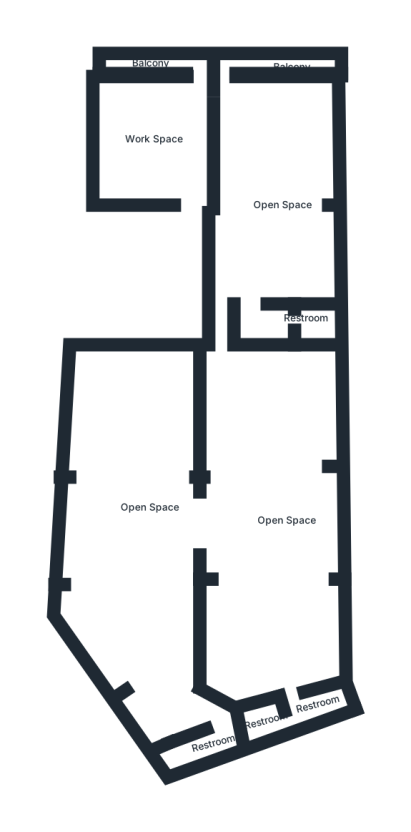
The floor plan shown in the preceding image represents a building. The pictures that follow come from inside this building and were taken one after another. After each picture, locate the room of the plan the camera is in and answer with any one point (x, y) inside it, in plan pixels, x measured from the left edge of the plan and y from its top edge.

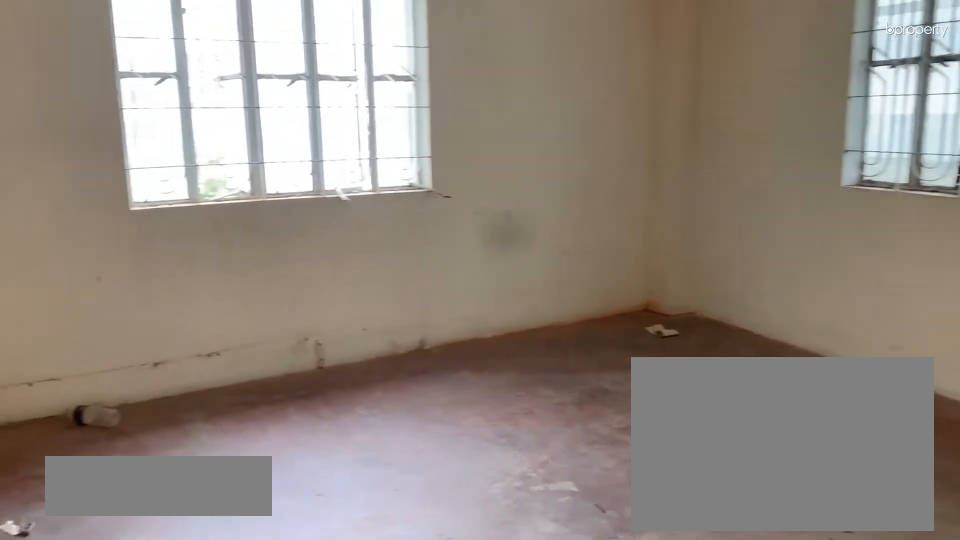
(164, 127)
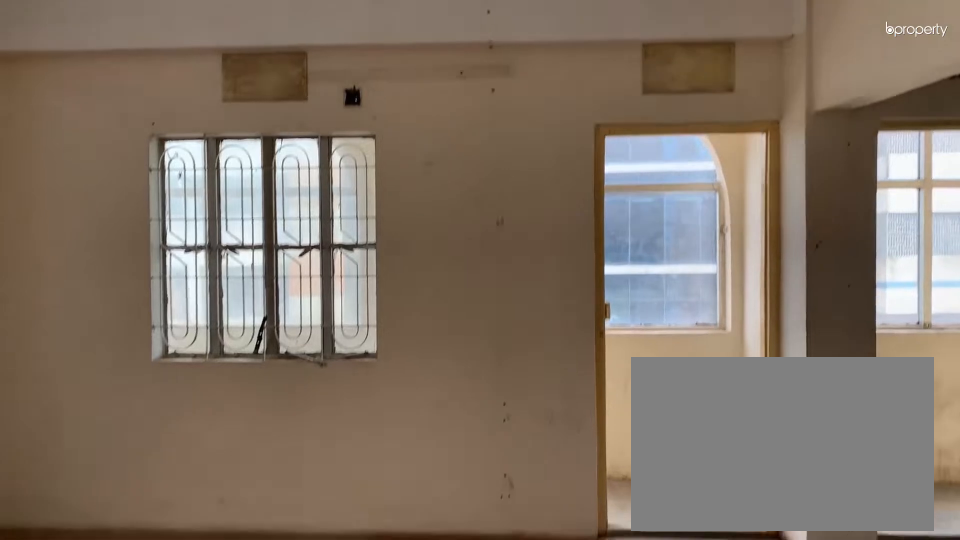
(164, 127)
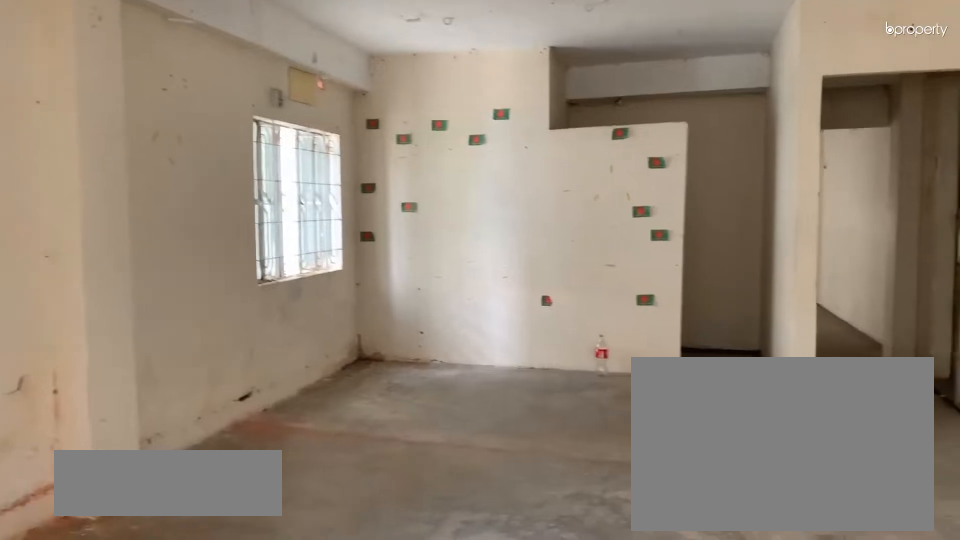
(283, 201)
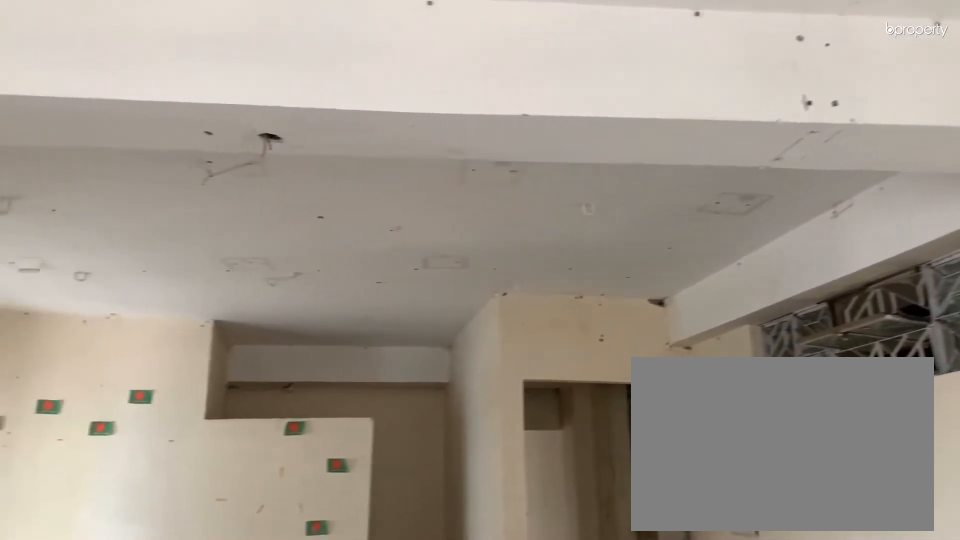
(273, 193)
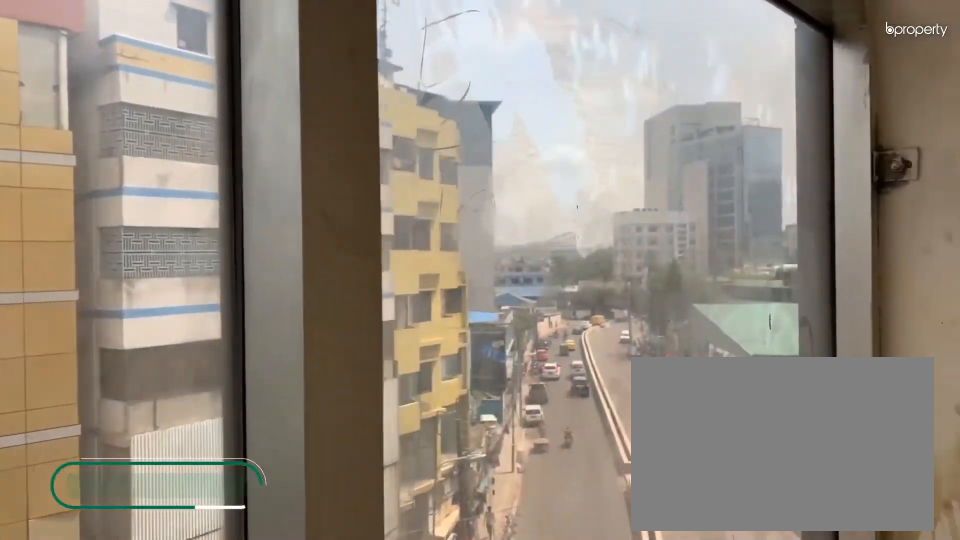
(257, 62)
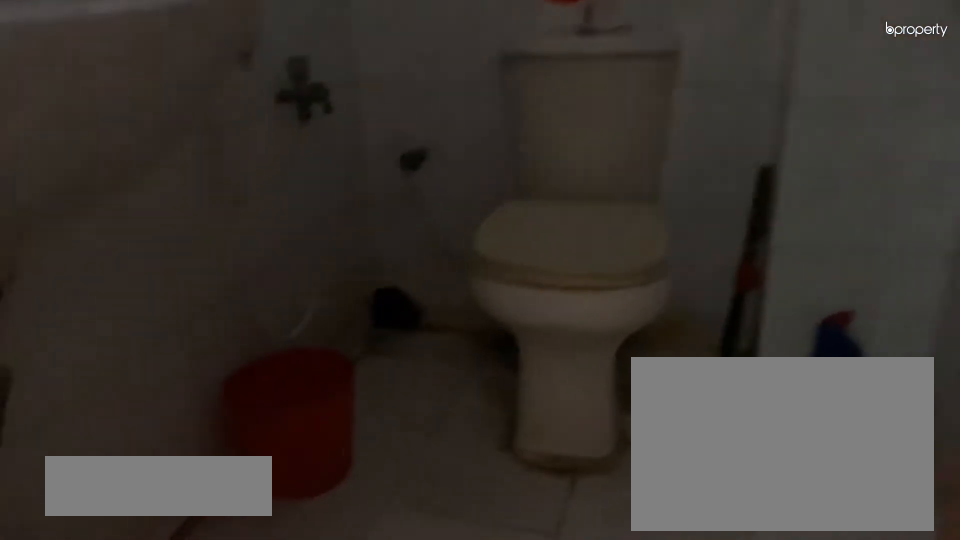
(312, 318)
